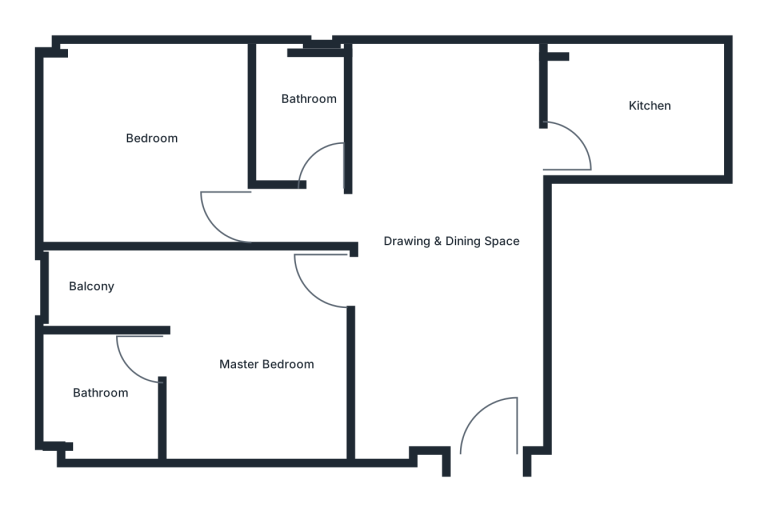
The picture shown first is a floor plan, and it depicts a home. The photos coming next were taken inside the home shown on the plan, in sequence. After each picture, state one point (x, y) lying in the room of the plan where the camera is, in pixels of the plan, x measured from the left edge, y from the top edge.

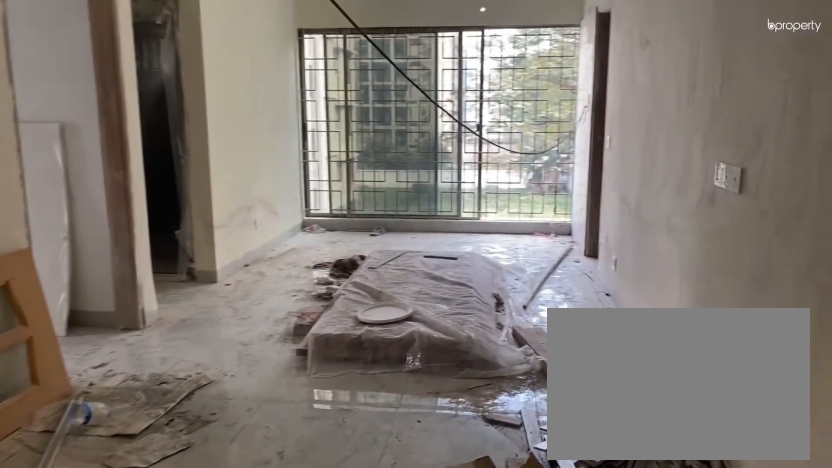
(477, 401)
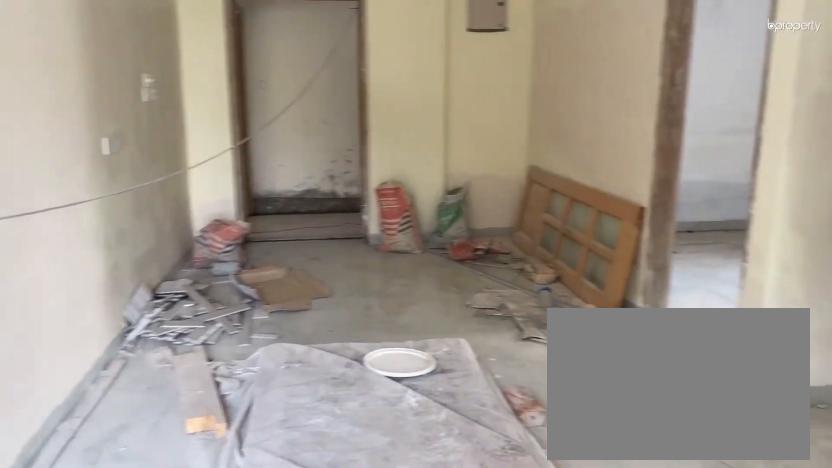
(459, 205)
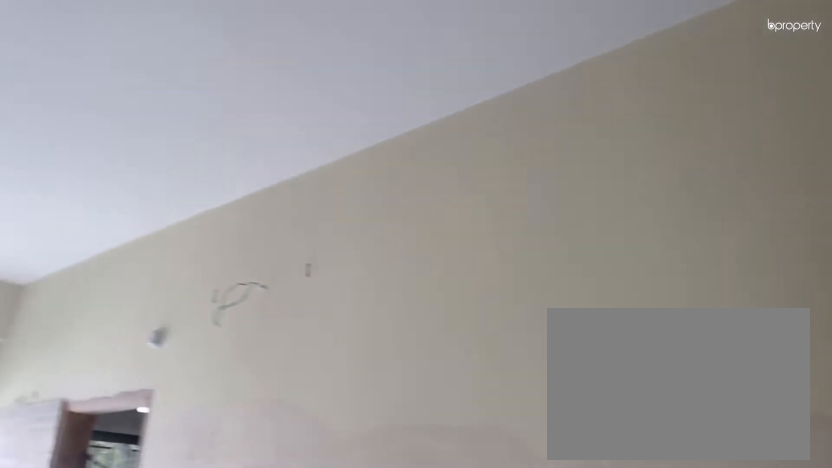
(459, 205)
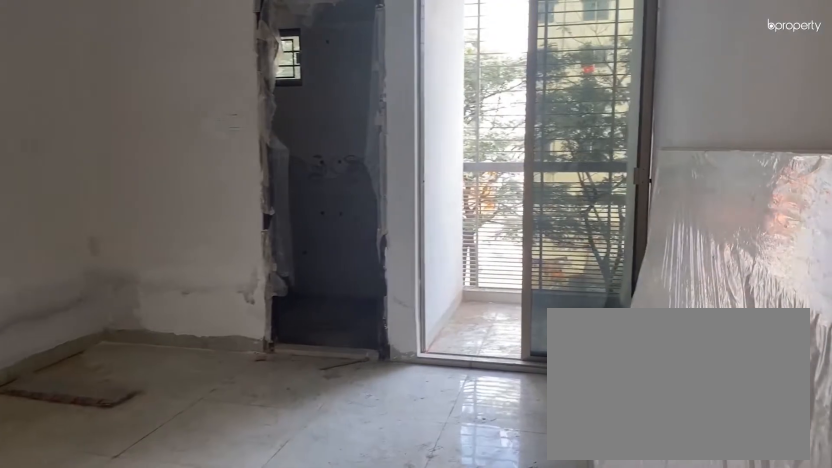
(315, 320)
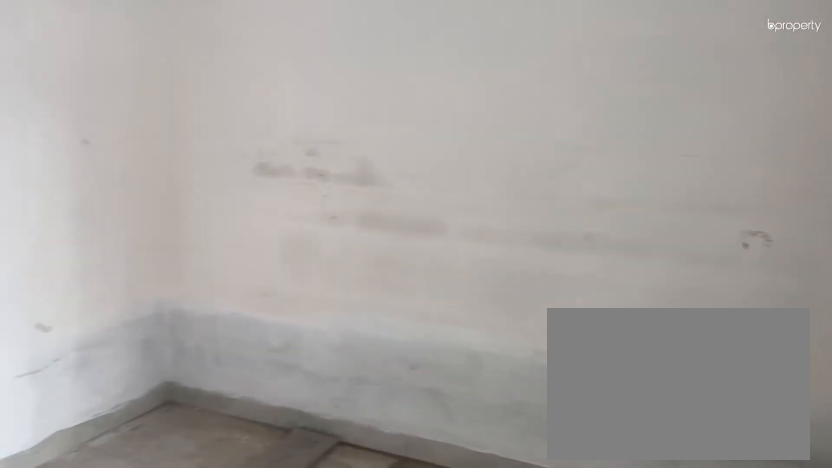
(244, 373)
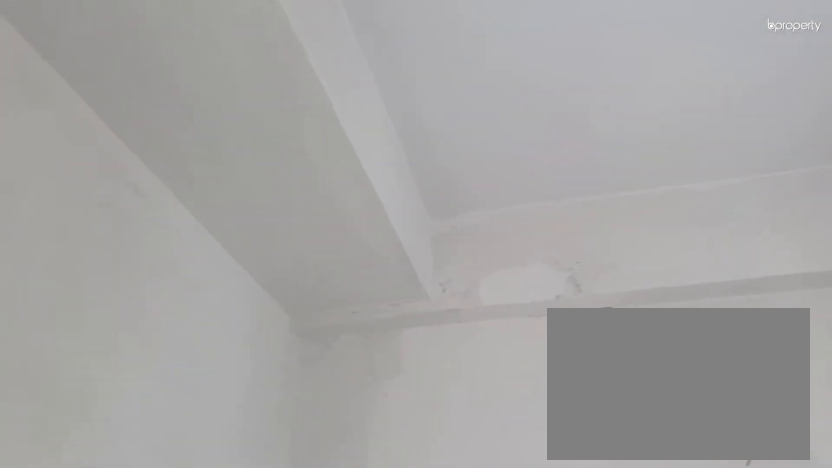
(244, 373)
